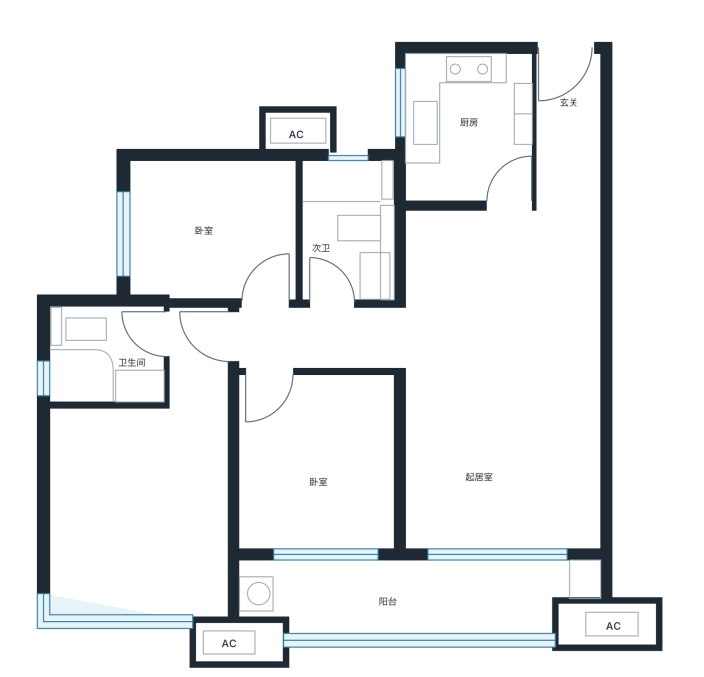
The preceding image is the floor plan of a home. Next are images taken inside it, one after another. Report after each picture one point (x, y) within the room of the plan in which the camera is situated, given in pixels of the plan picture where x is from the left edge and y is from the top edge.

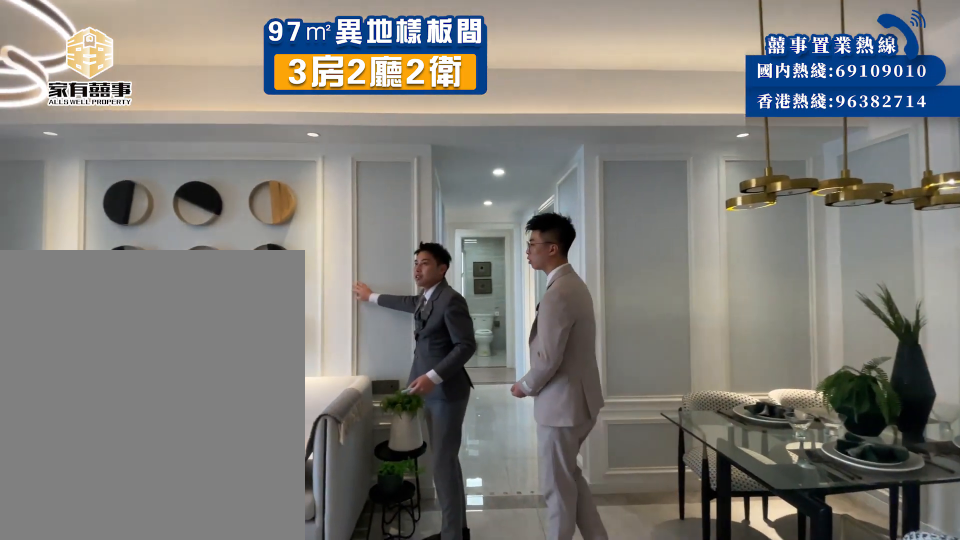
(444, 306)
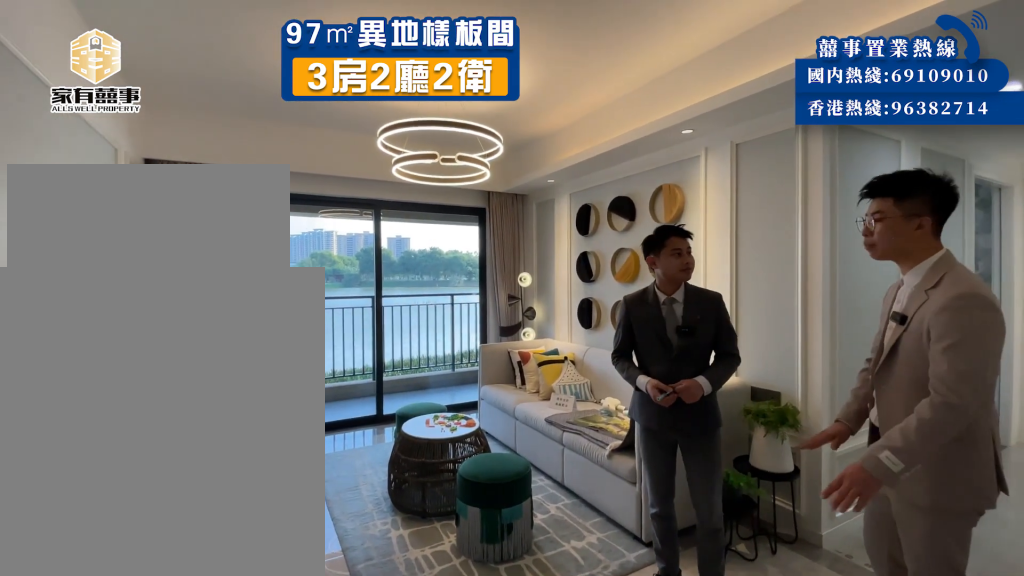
(447, 373)
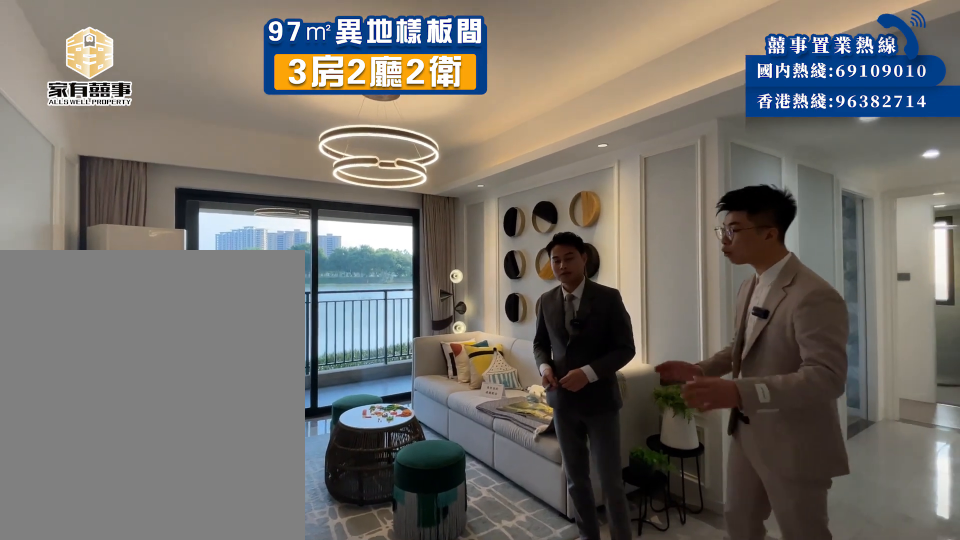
(448, 373)
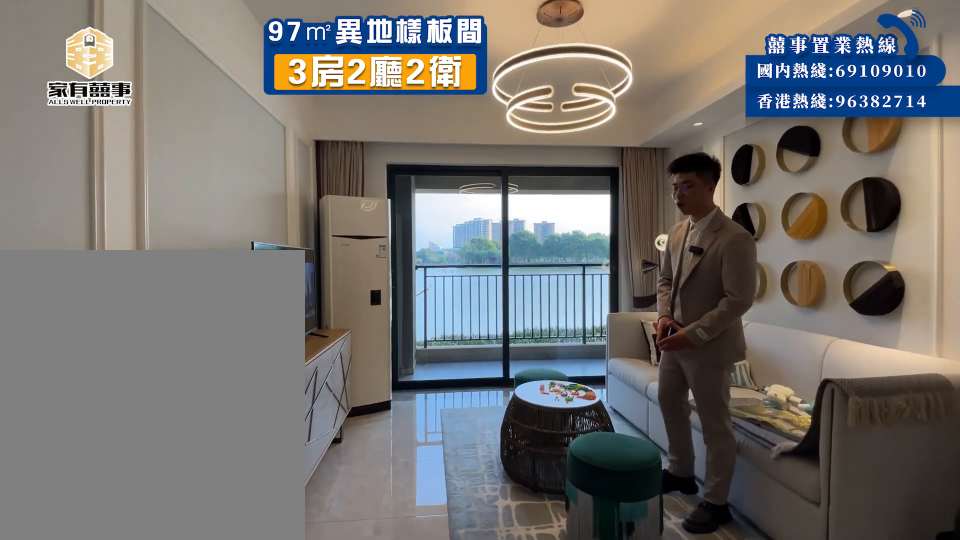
(448, 448)
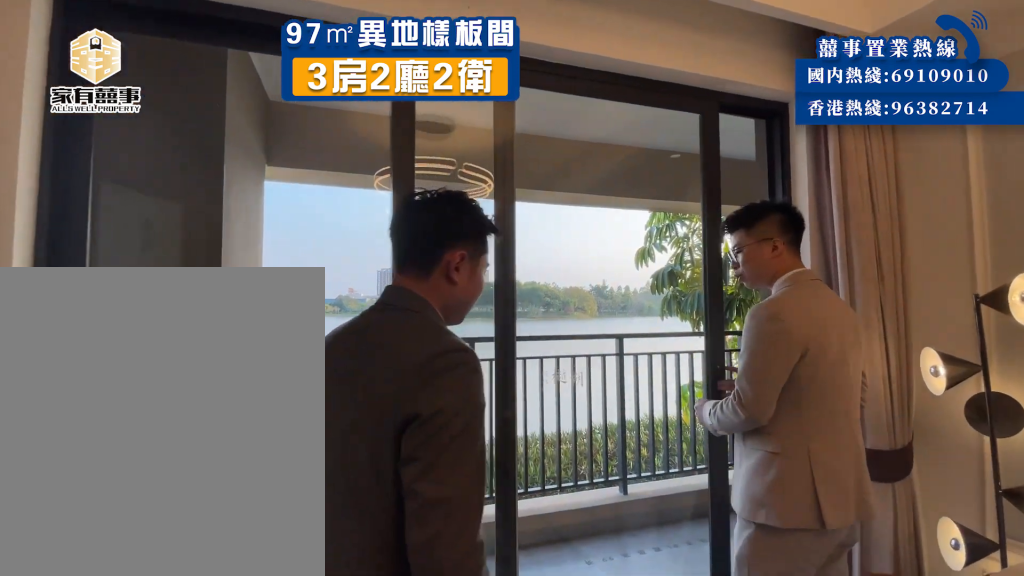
(447, 512)
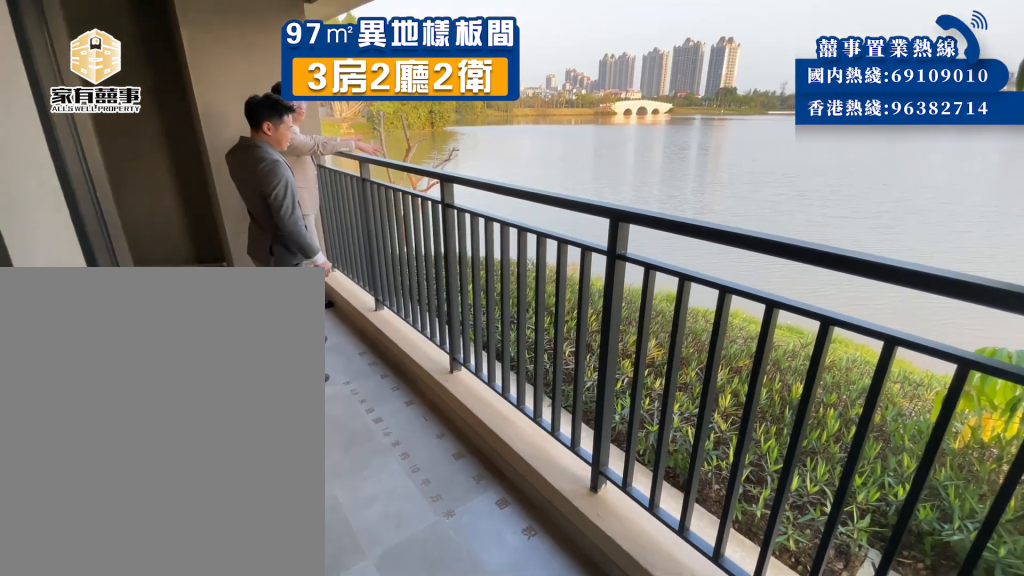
(448, 596)
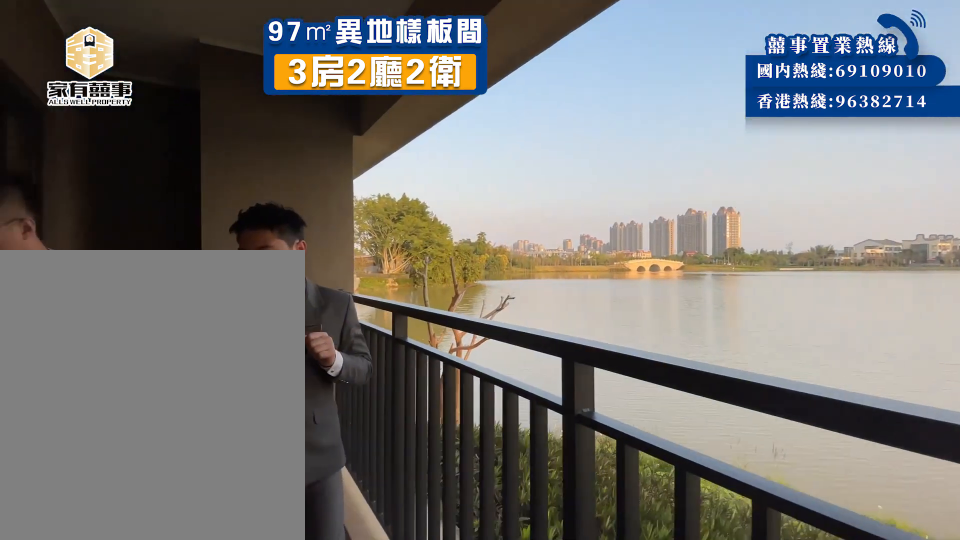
(448, 595)
